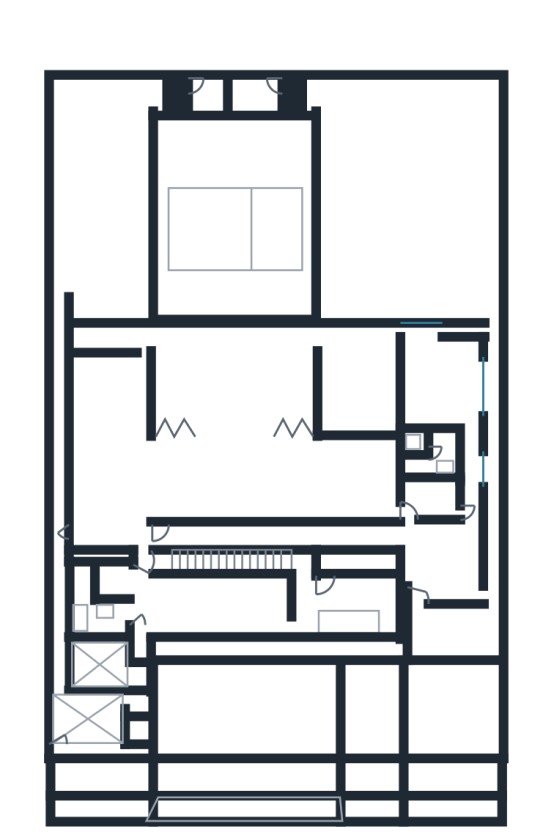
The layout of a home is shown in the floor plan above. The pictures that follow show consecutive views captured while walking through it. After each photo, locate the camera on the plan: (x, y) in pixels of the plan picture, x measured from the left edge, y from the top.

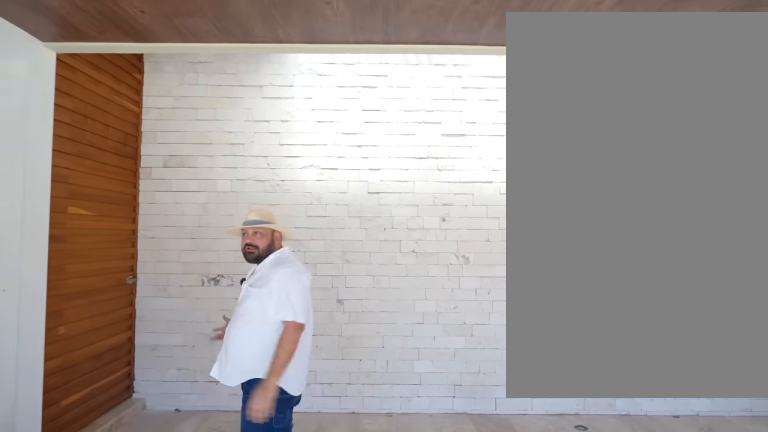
(195, 669)
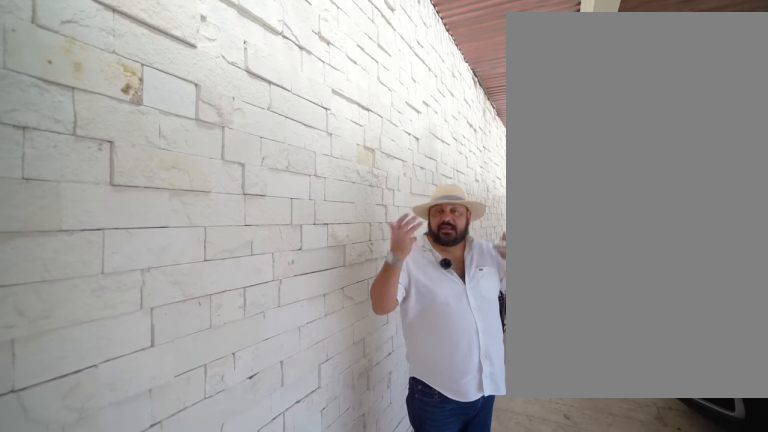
(203, 664)
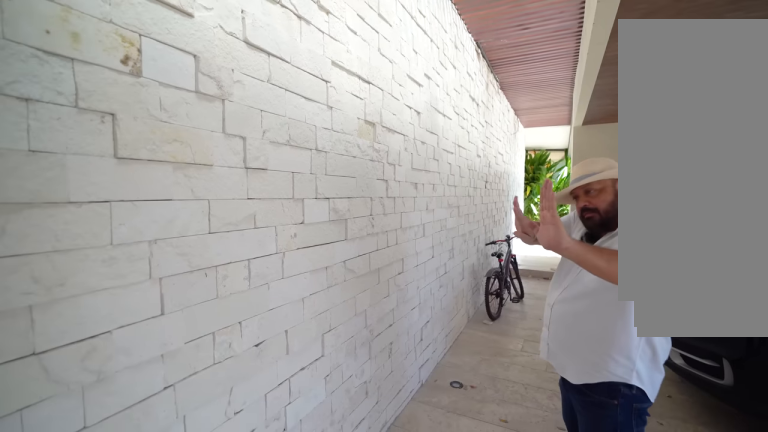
(203, 663)
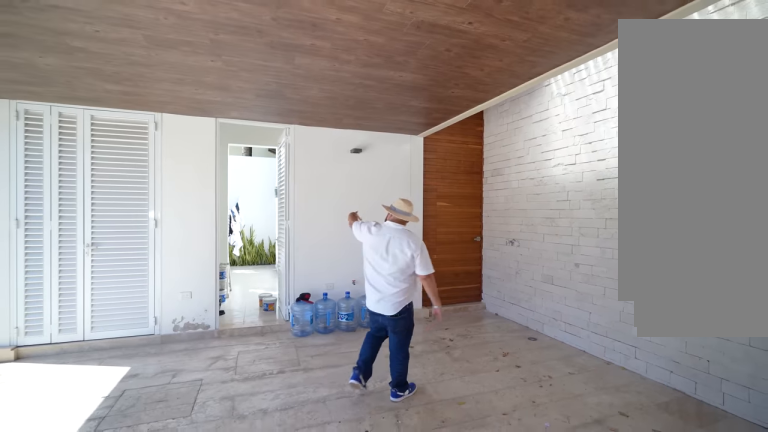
(225, 689)
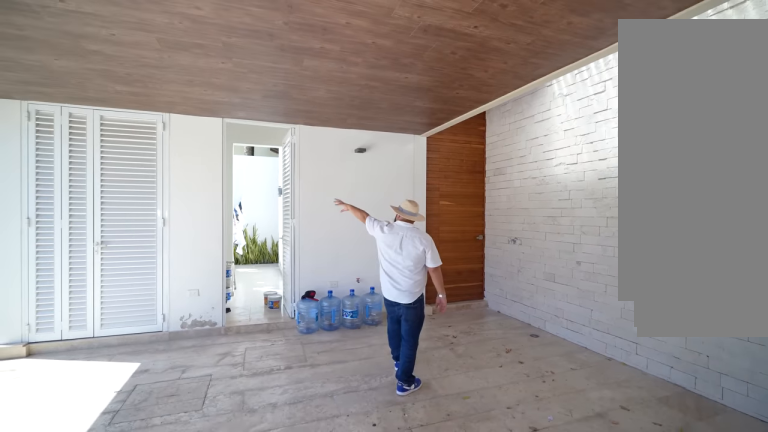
(226, 693)
